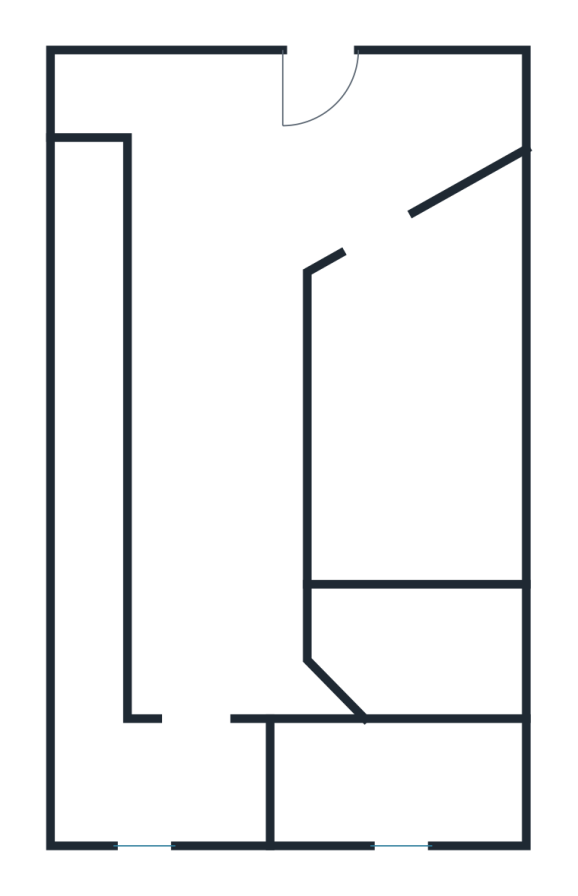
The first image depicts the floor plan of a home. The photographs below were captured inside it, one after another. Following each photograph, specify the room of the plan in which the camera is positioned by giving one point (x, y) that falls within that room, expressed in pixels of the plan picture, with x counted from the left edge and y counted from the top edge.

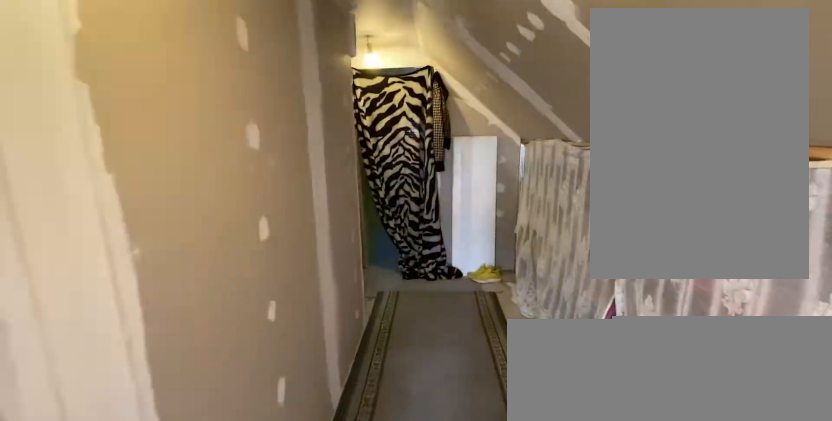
(217, 470)
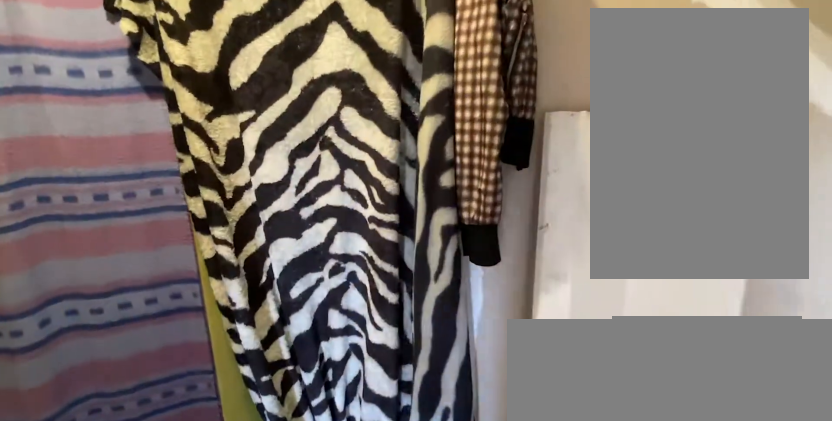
(218, 470)
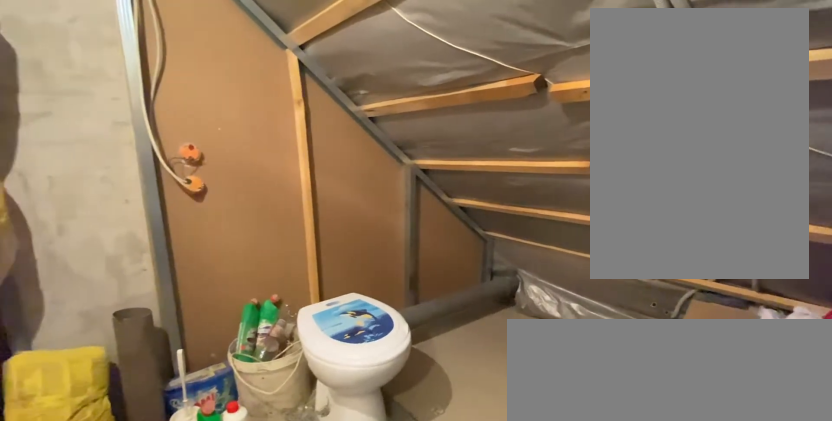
(420, 655)
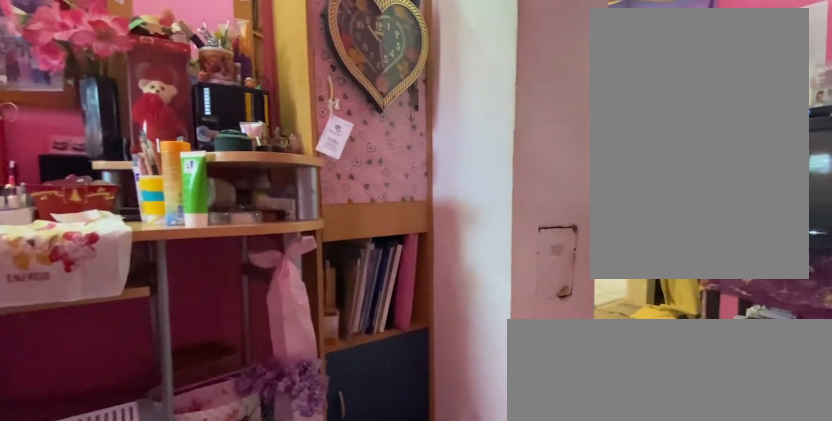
(391, 789)
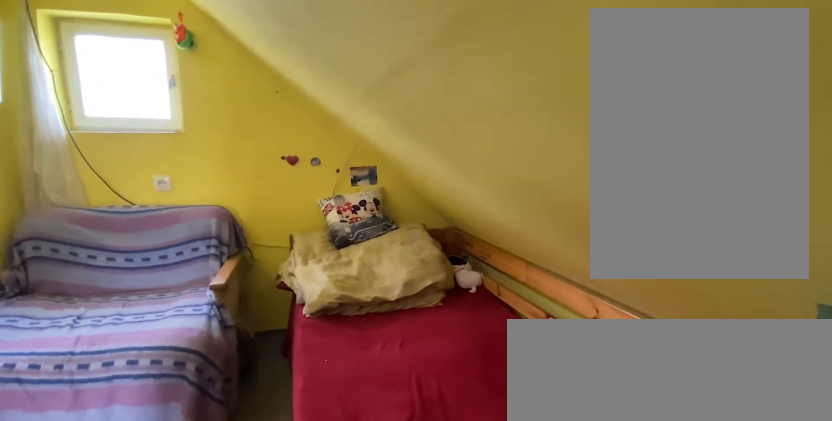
(152, 789)
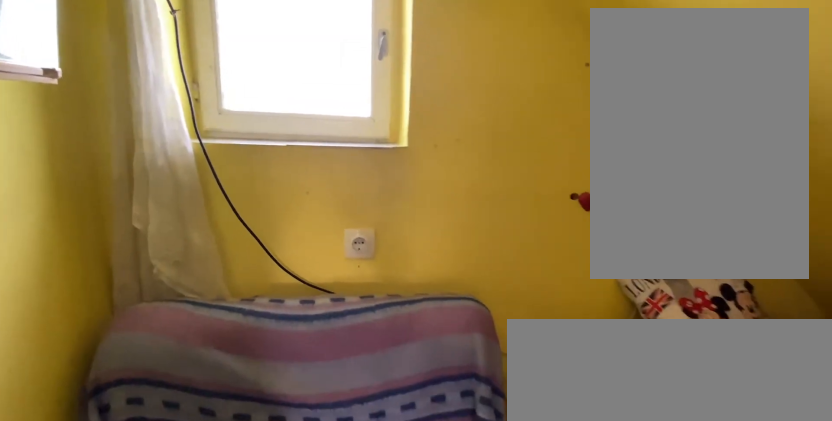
(151, 789)
